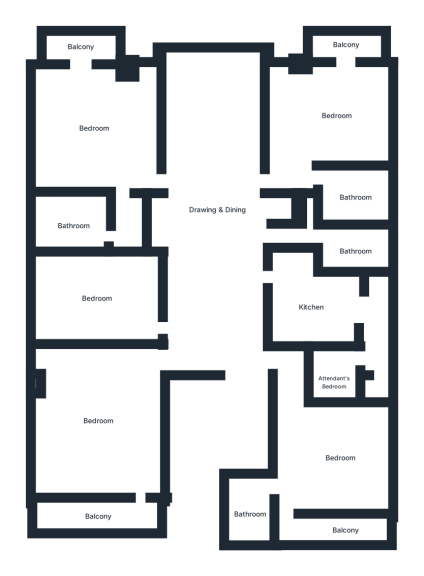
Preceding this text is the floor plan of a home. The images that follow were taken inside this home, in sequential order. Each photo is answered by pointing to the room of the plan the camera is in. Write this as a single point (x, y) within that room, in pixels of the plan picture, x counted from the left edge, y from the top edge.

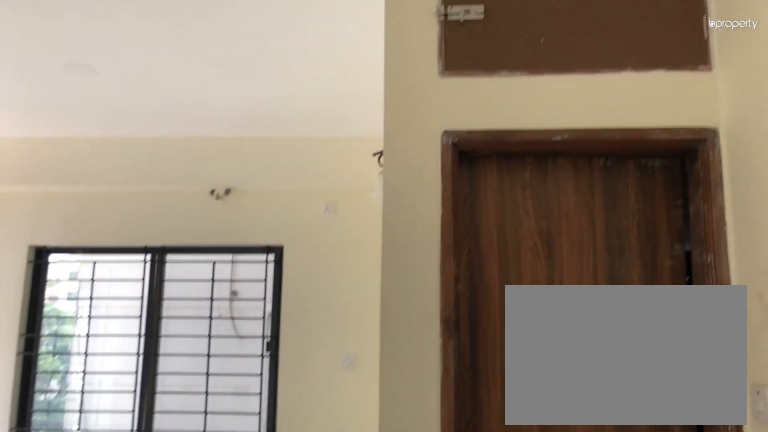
(333, 109)
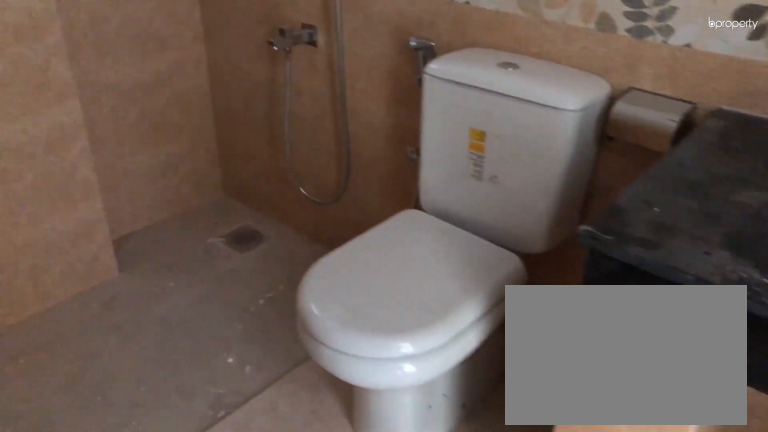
(353, 196)
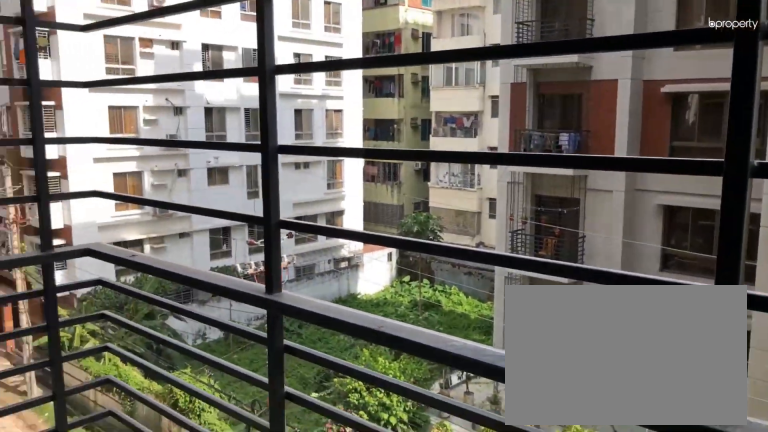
(344, 45)
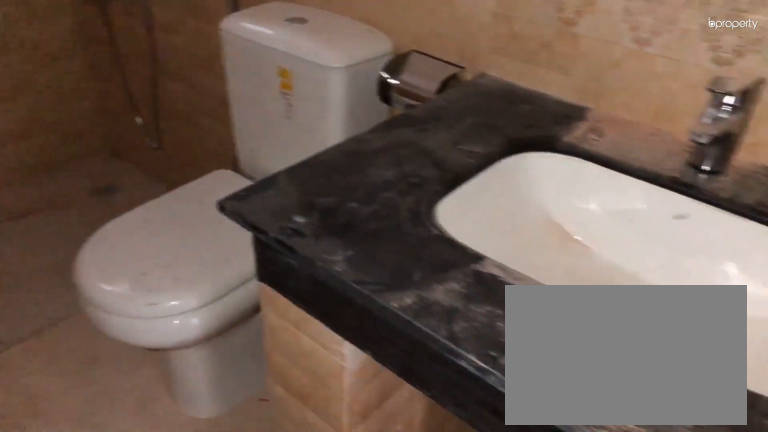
(354, 246)
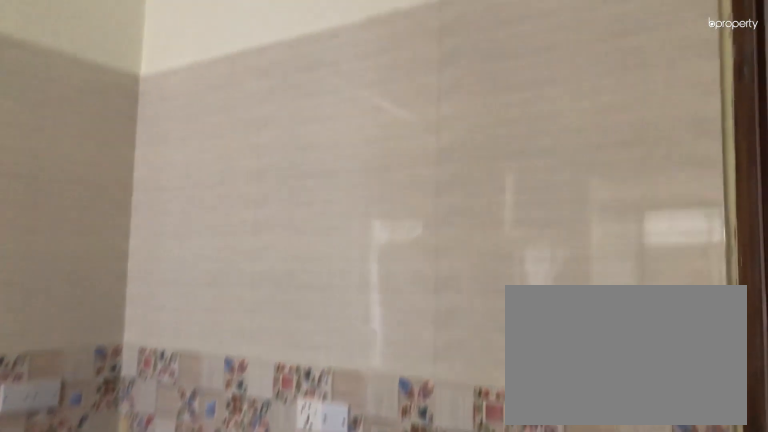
(318, 308)
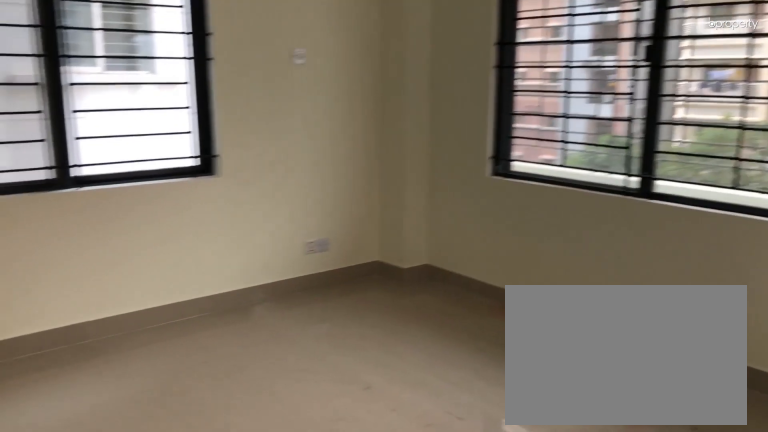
(336, 458)
